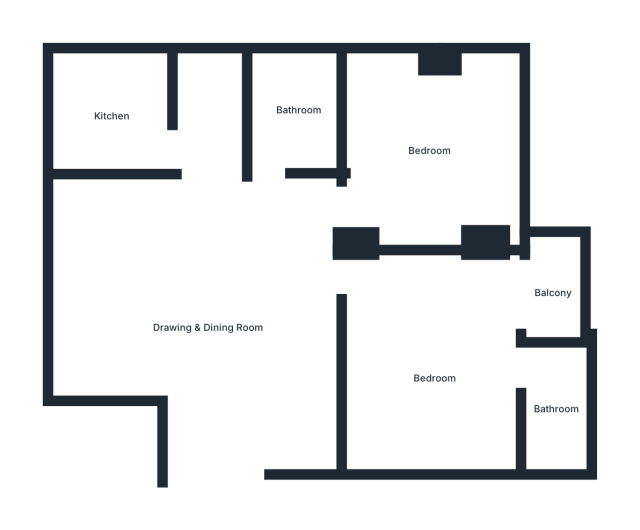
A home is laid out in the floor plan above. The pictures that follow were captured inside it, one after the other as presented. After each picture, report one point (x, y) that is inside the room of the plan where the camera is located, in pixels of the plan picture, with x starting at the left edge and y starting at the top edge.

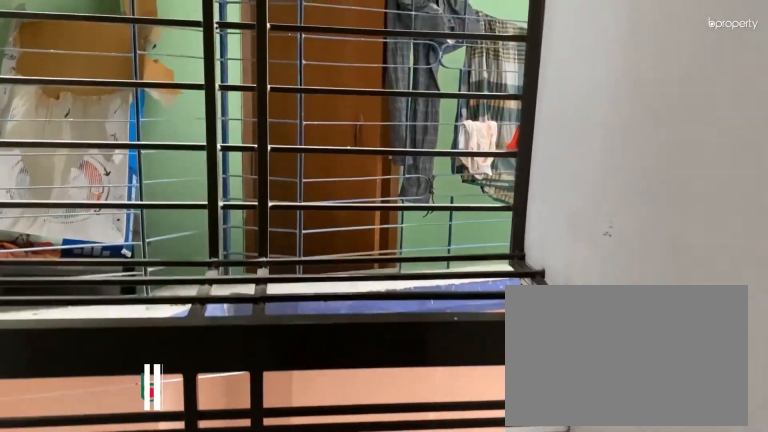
(556, 291)
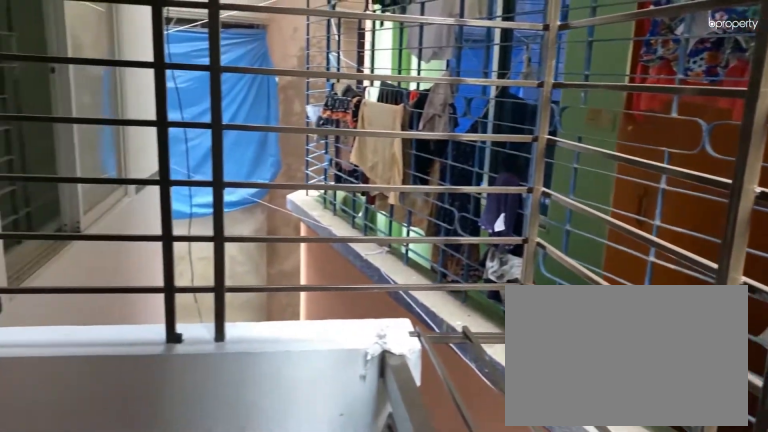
(556, 290)
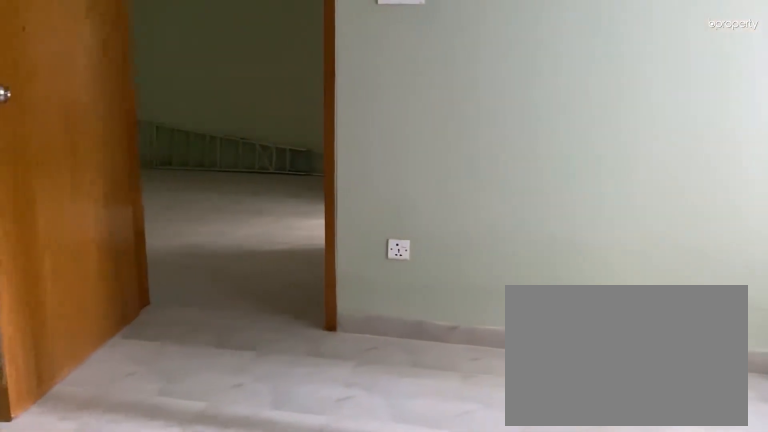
(430, 149)
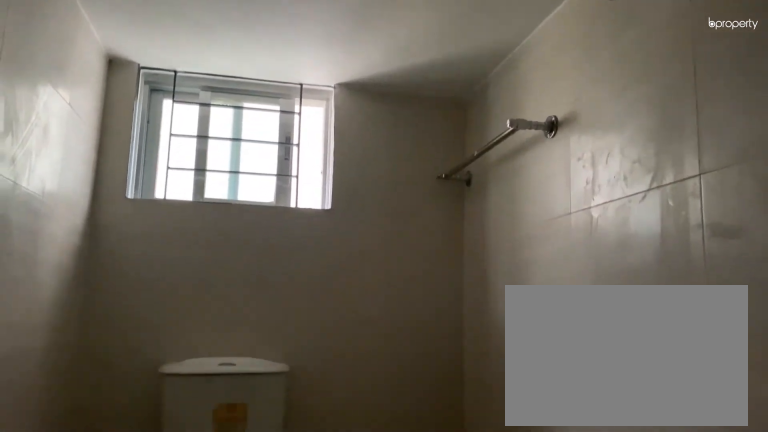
(303, 111)
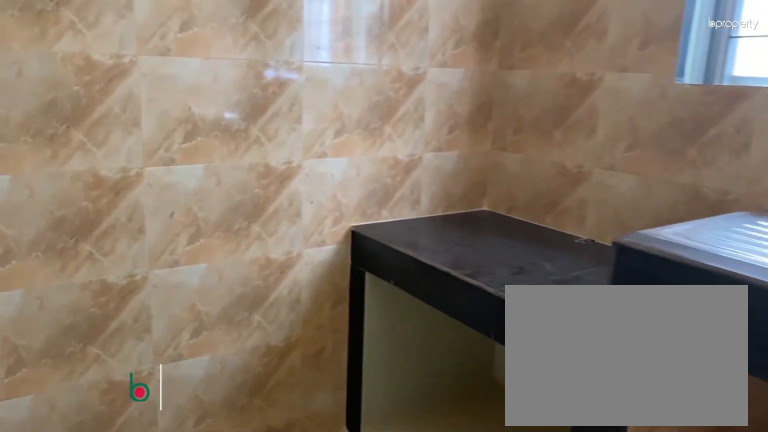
(114, 117)
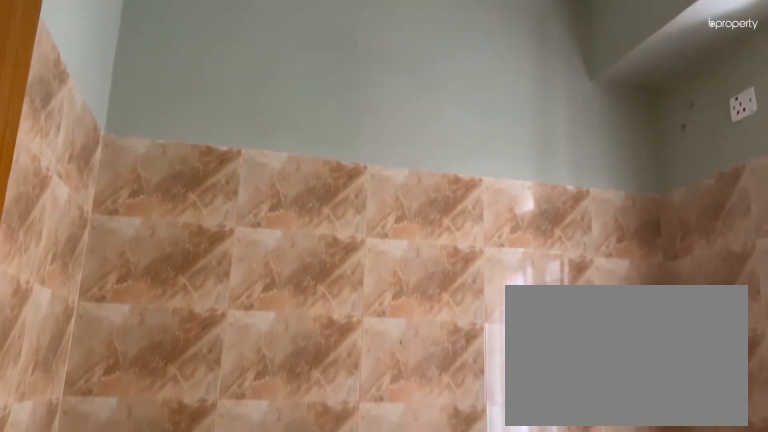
(115, 117)
